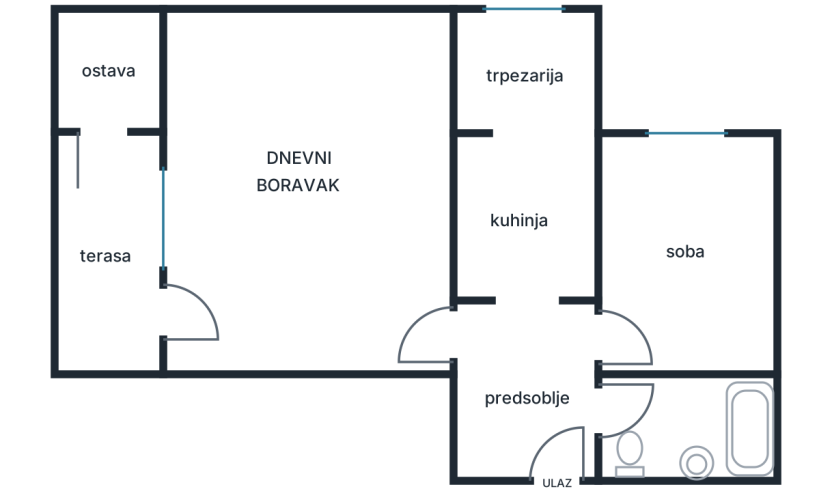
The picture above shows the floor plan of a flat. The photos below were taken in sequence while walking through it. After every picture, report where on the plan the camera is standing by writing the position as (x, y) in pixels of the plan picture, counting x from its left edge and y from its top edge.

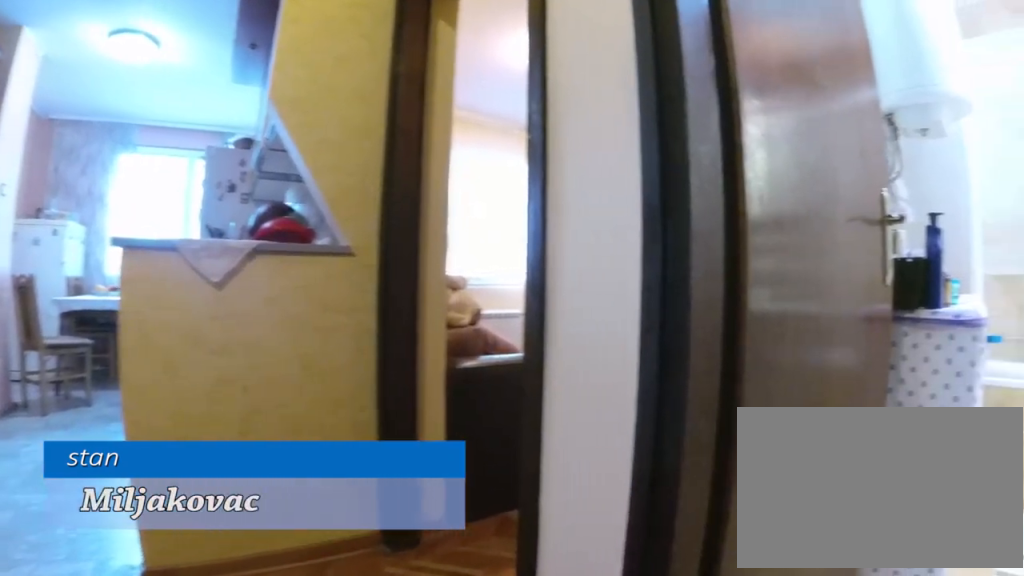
(552, 448)
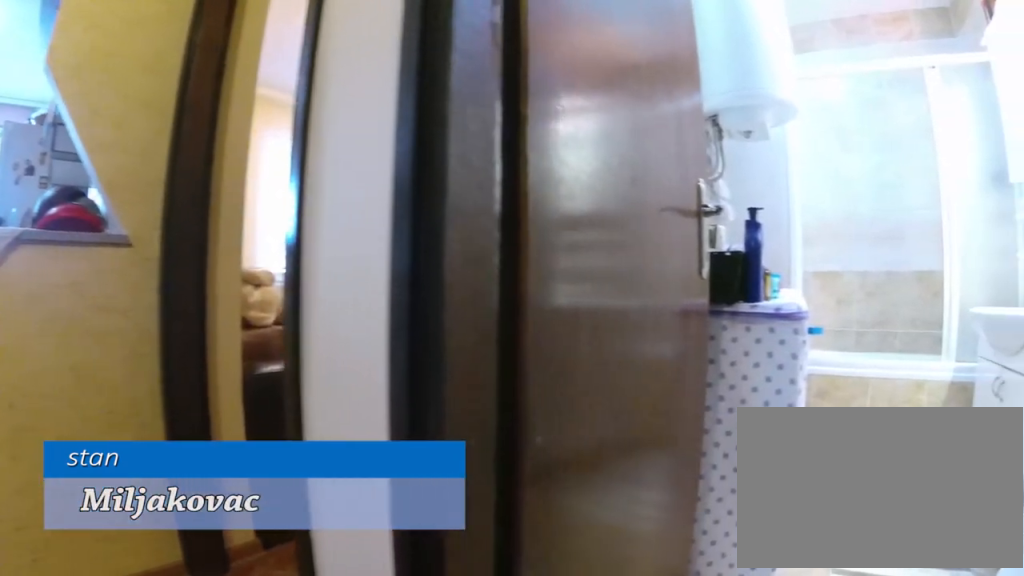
(557, 446)
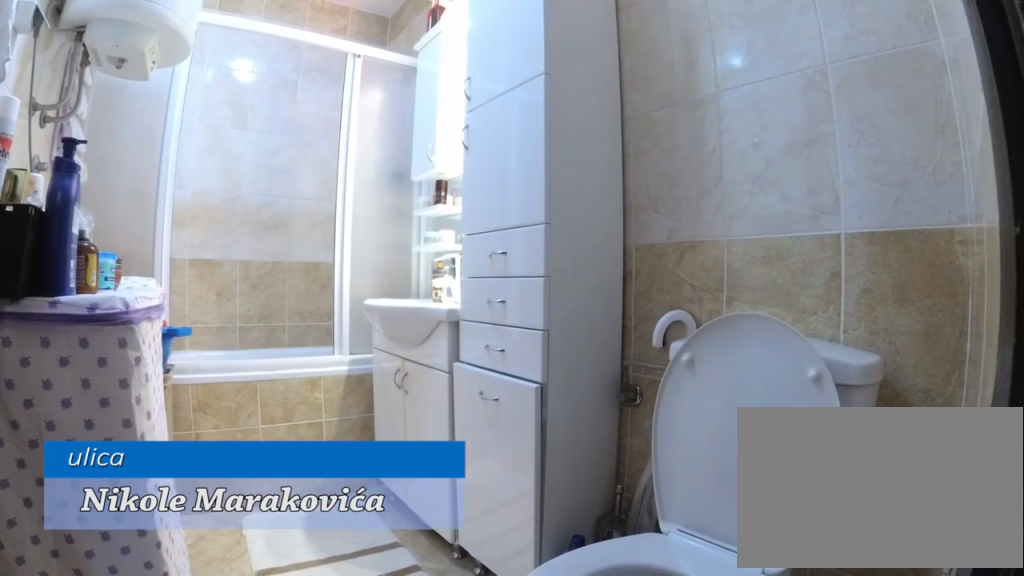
(595, 426)
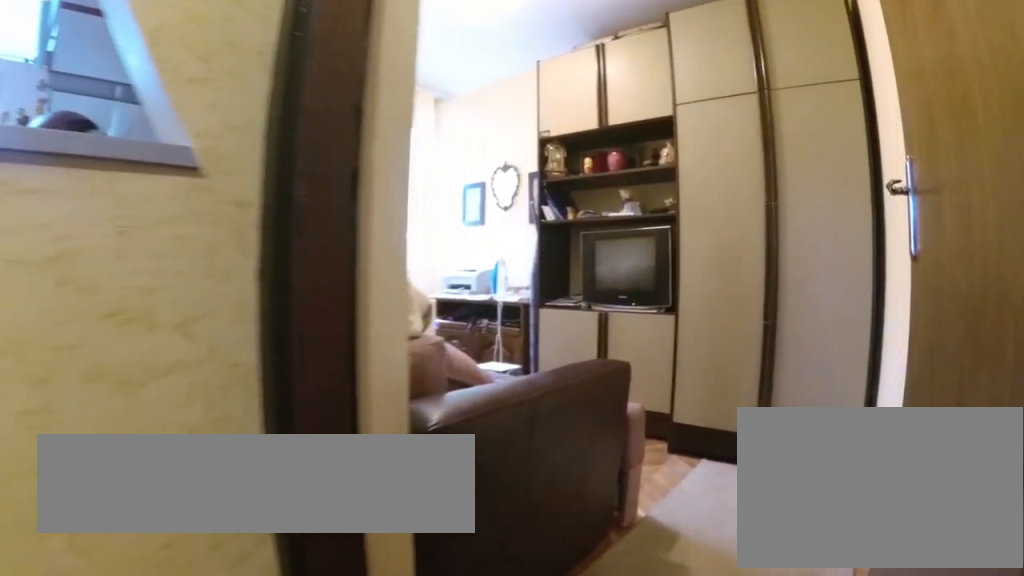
(562, 375)
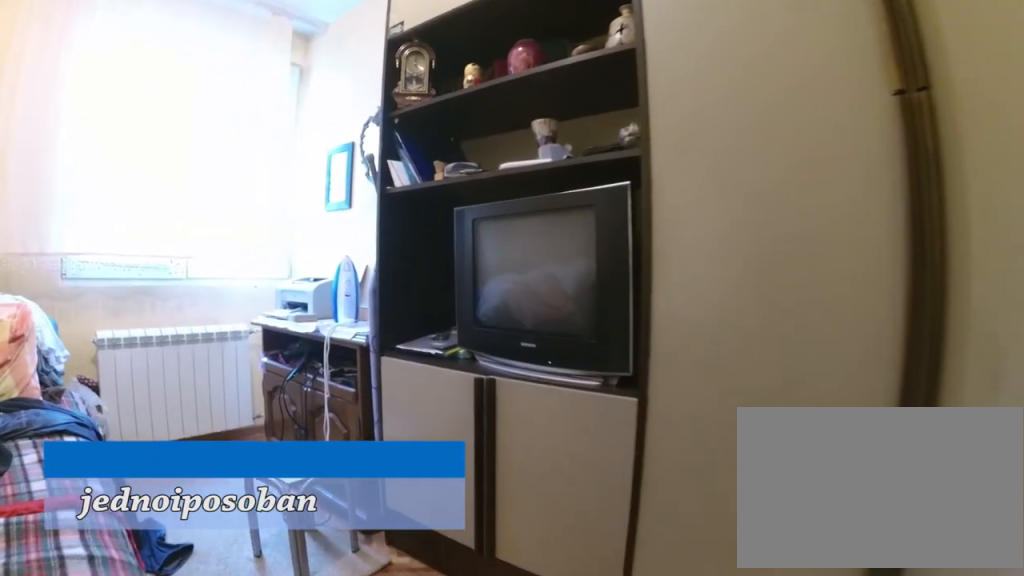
(672, 339)
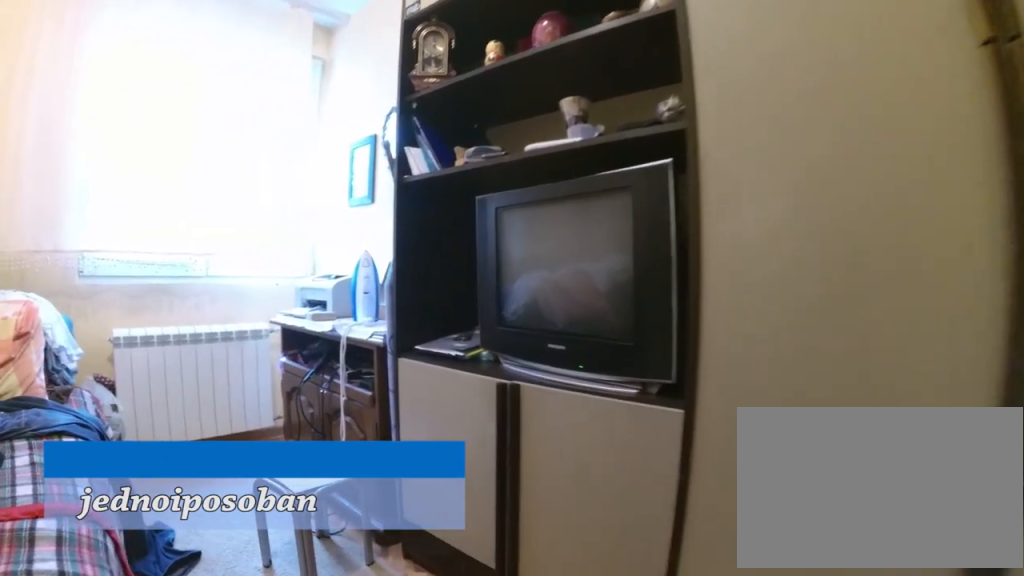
(678, 338)
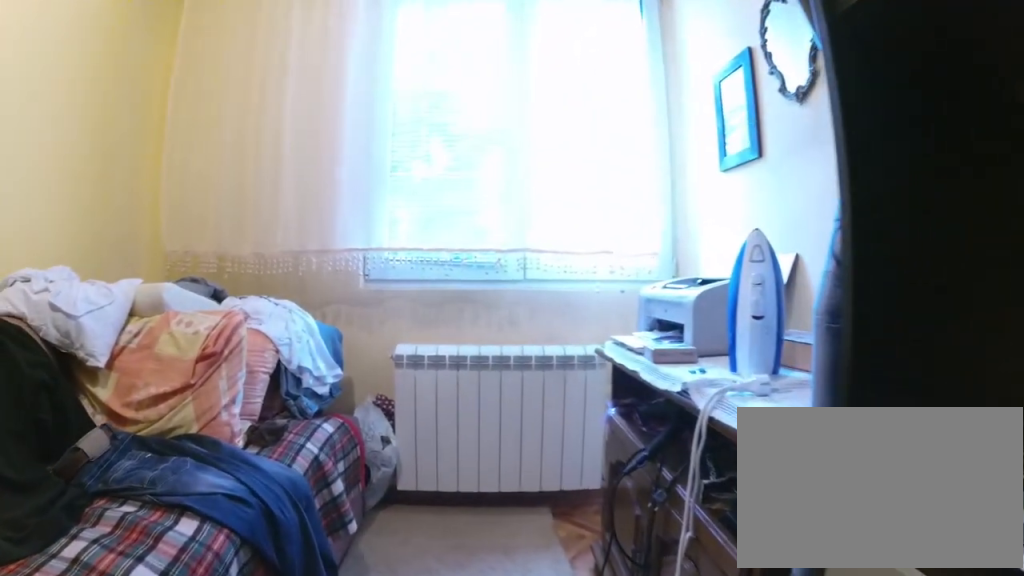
(709, 300)
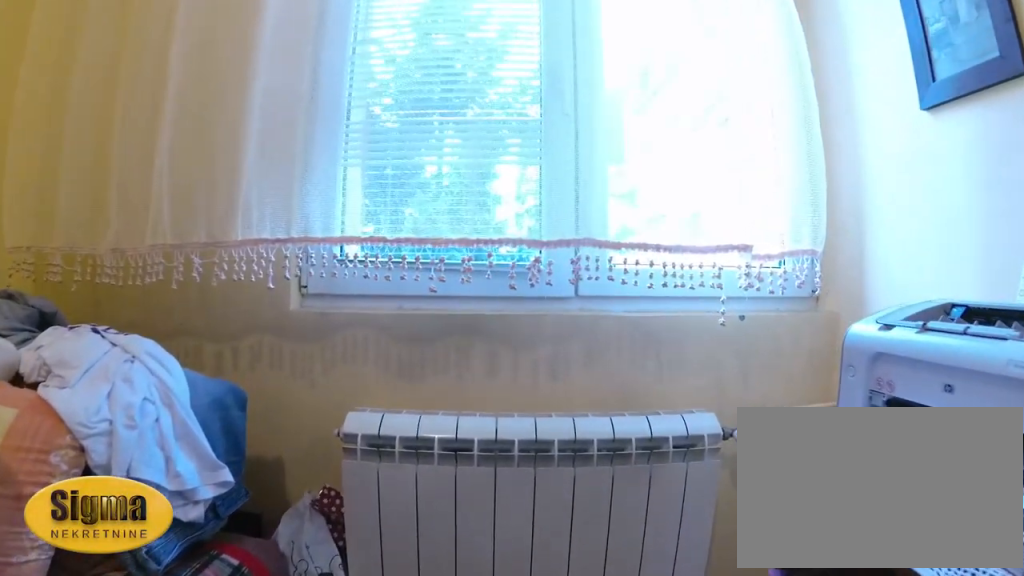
(710, 245)
